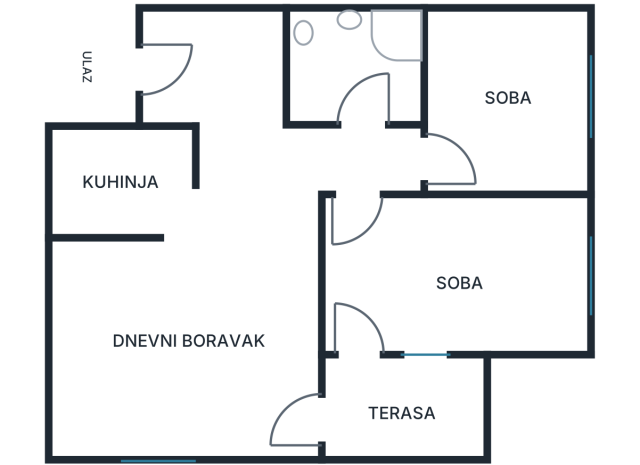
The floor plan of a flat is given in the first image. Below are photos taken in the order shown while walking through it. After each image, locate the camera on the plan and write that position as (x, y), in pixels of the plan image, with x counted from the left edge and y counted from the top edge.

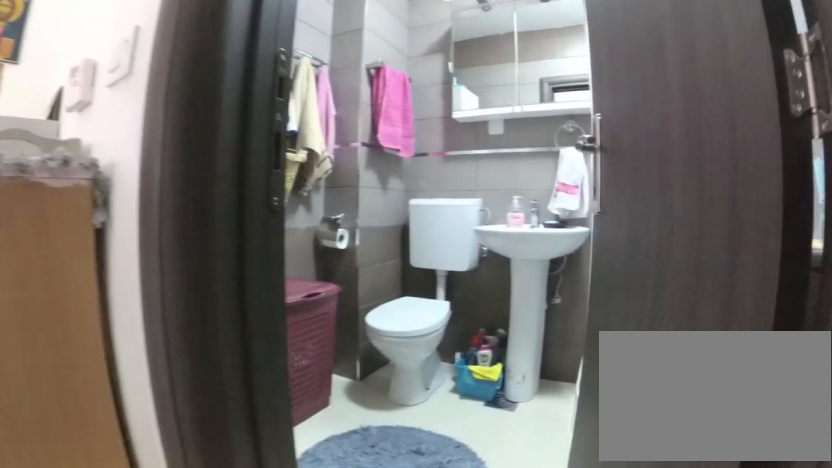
(388, 166)
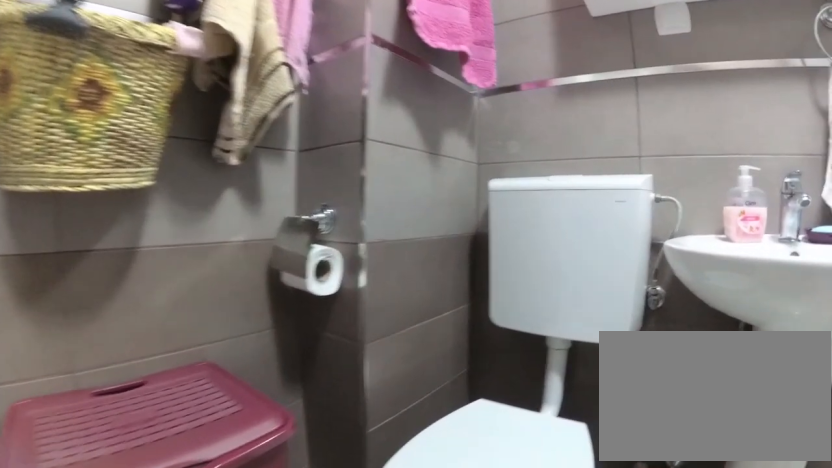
(339, 88)
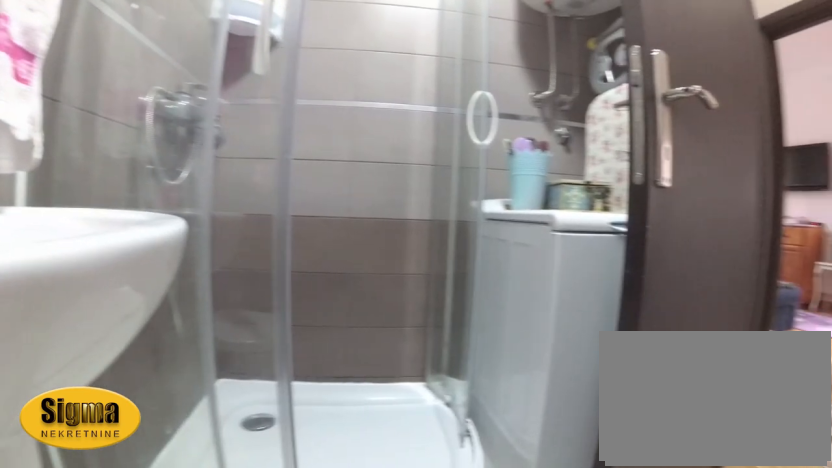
(313, 61)
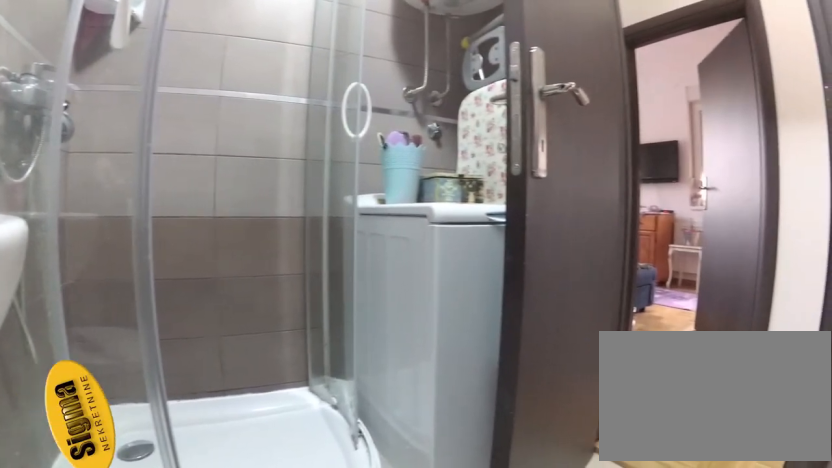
(323, 52)
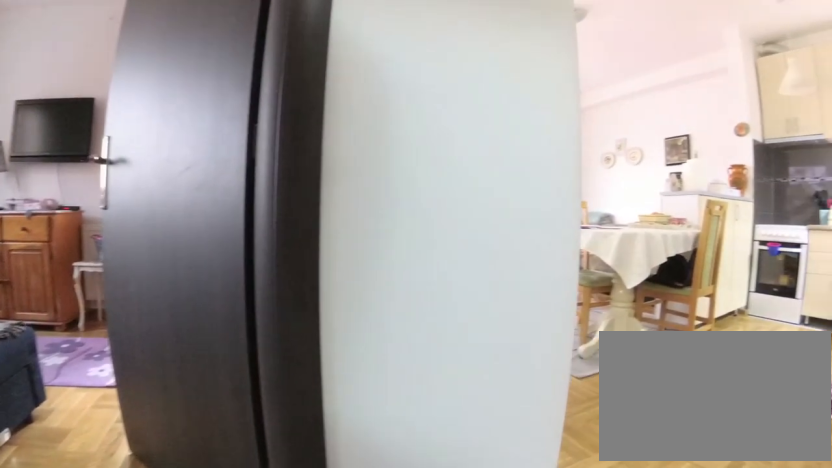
(372, 139)
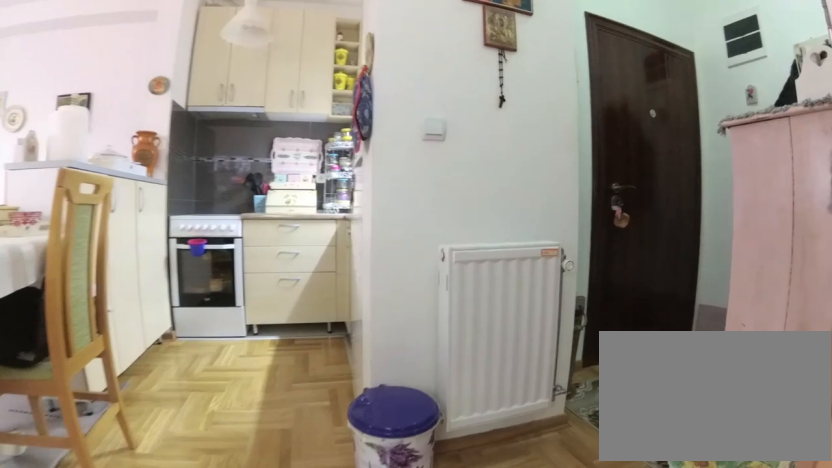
(289, 163)
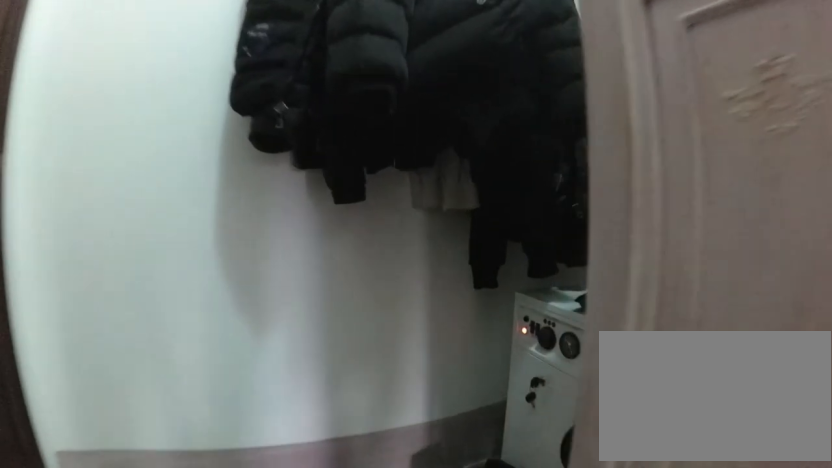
(254, 92)
